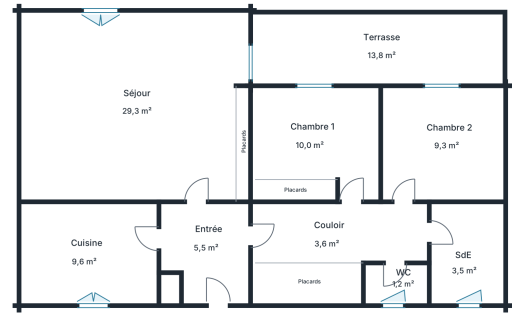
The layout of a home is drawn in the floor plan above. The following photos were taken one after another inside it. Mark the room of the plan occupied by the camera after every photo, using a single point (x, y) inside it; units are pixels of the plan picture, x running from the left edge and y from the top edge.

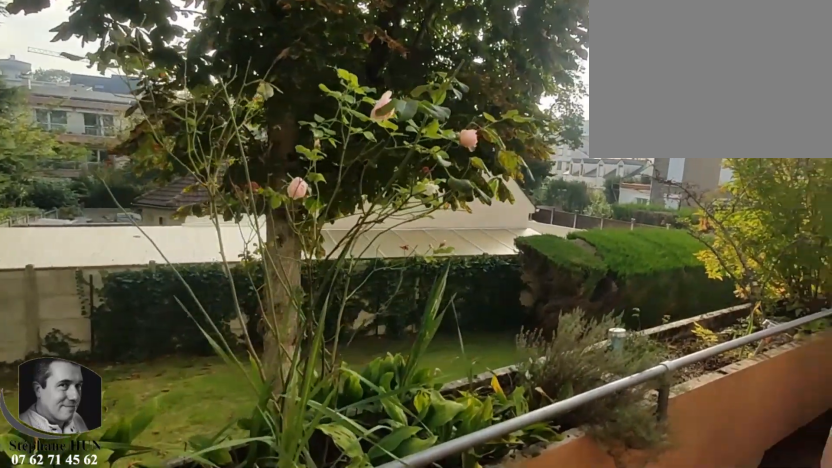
(380, 45)
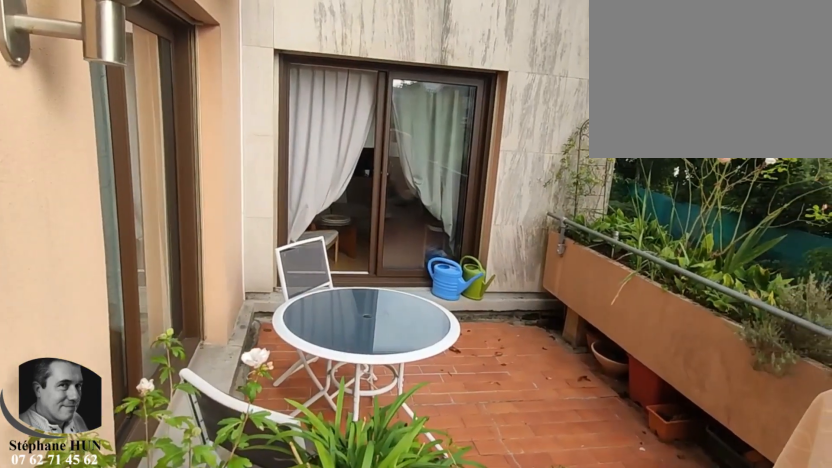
(380, 45)
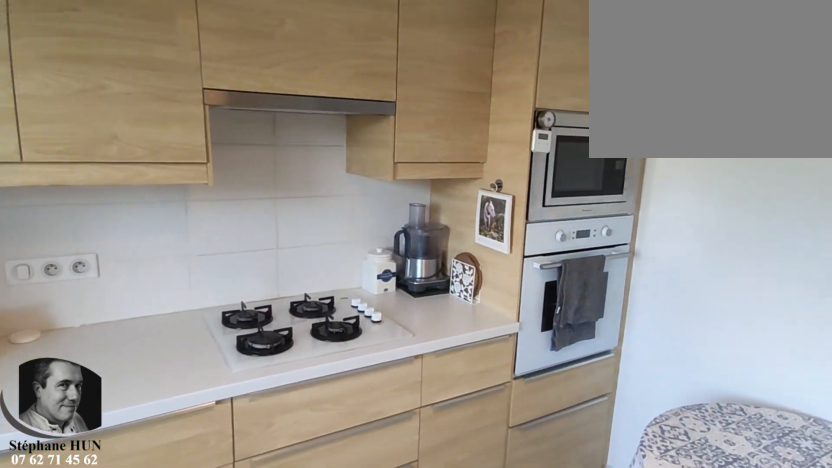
(88, 252)
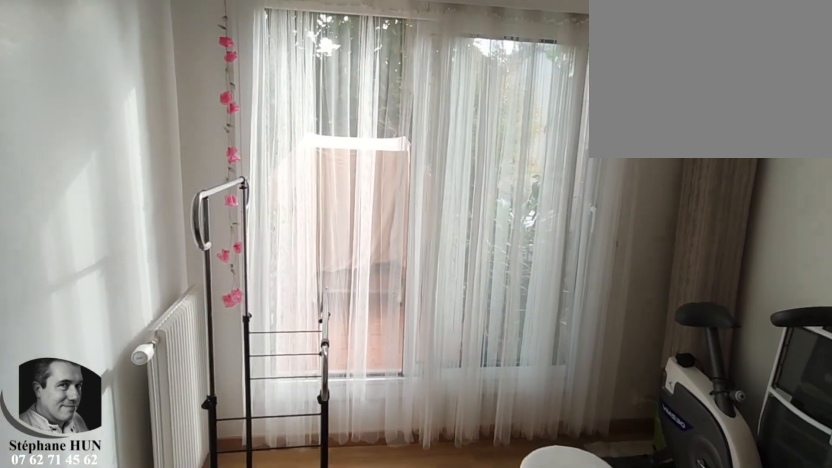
(443, 145)
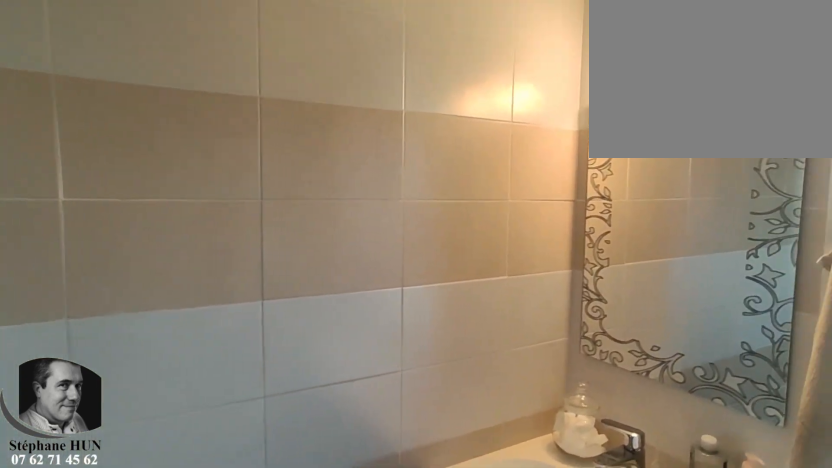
(465, 253)
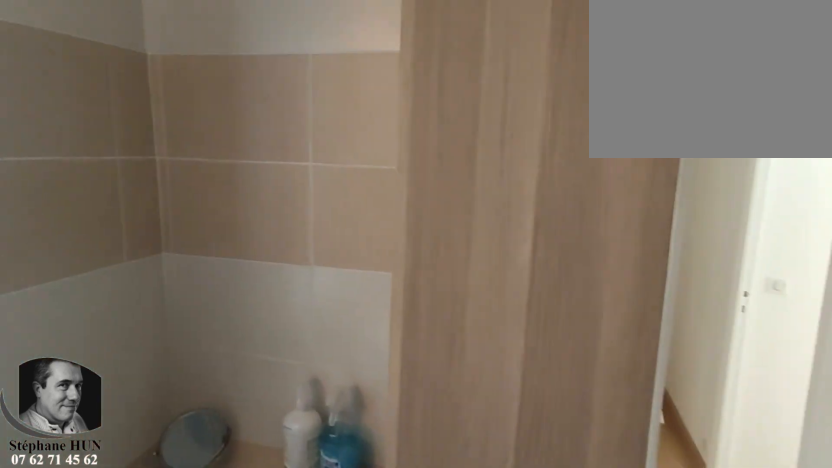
(465, 253)
